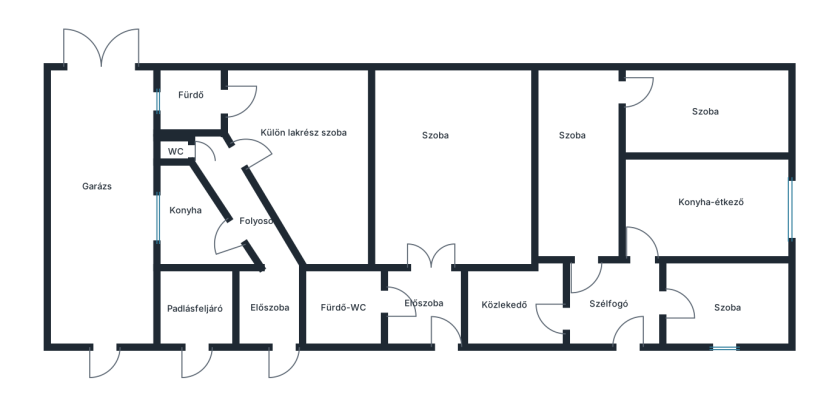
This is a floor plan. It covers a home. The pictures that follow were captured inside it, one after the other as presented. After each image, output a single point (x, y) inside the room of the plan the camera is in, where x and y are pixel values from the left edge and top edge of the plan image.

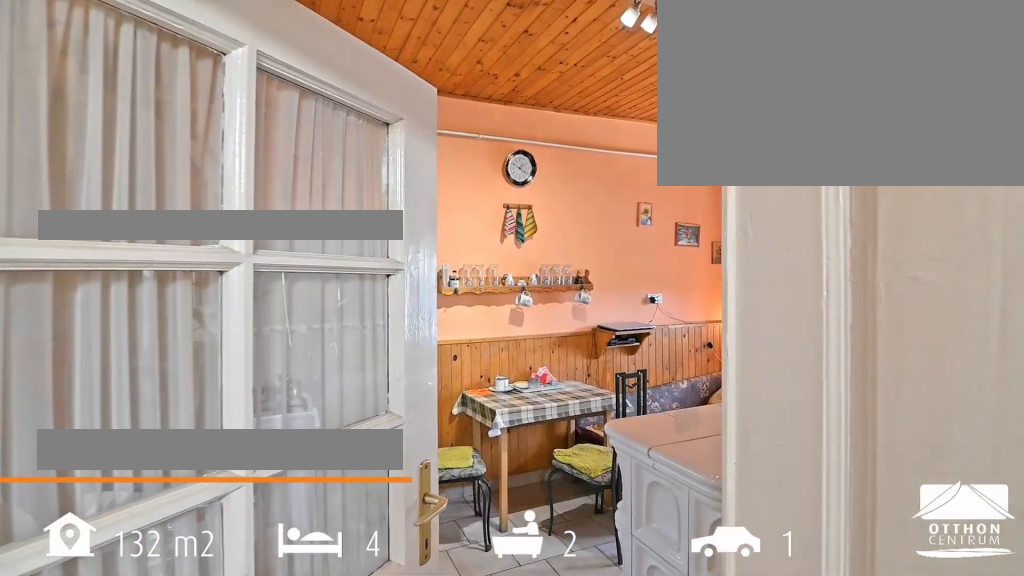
(713, 231)
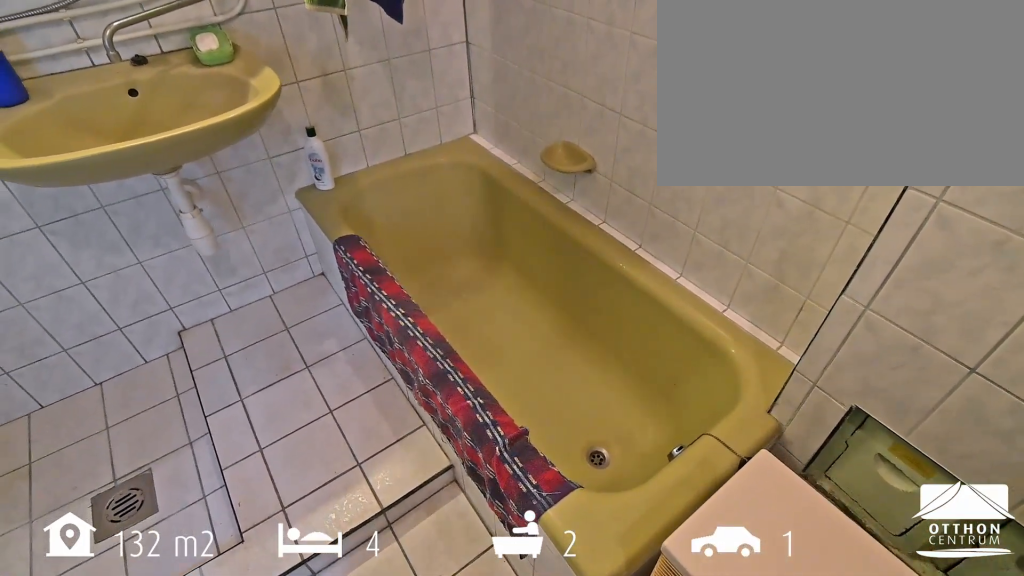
(349, 328)
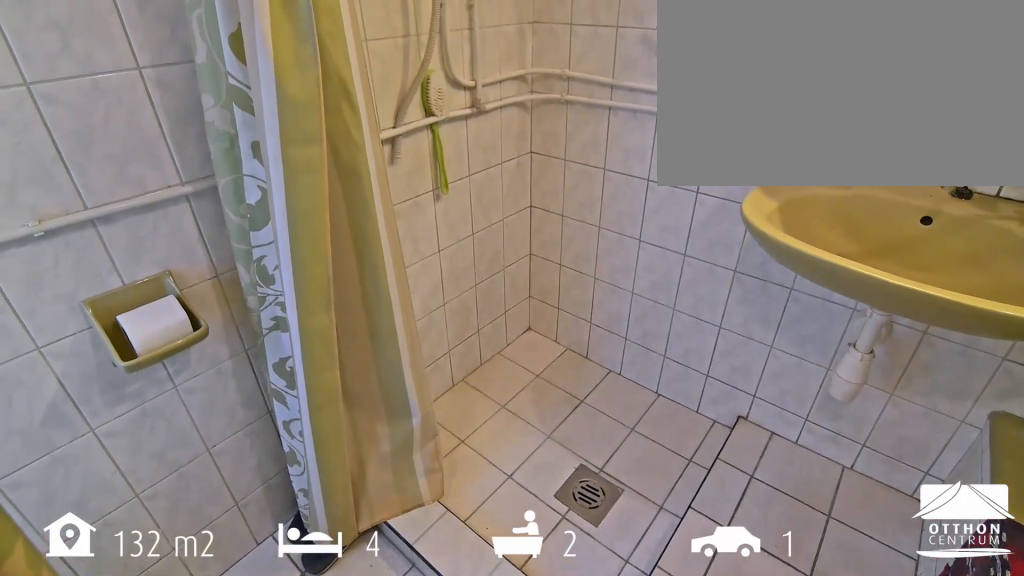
(349, 328)
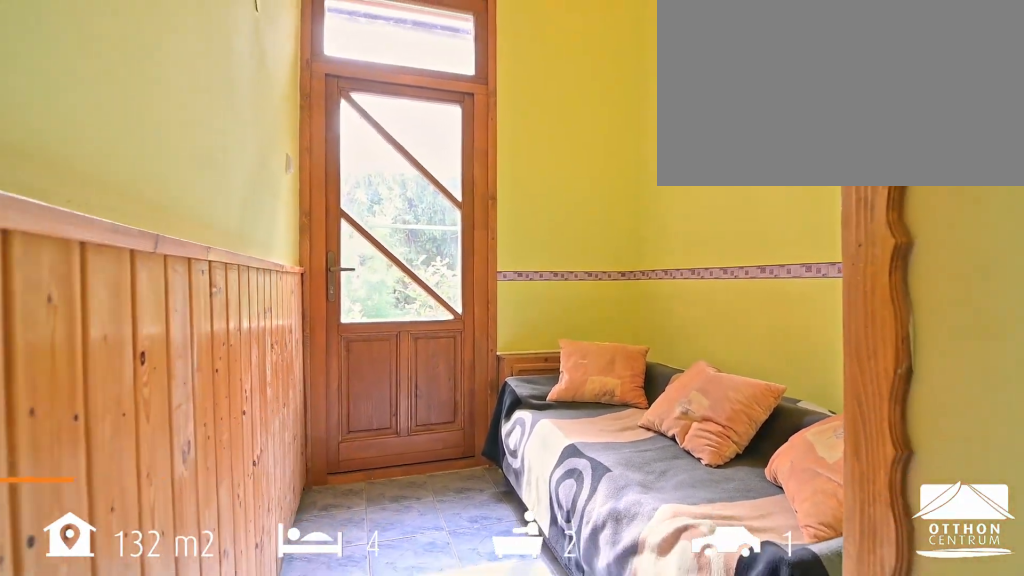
(273, 328)
